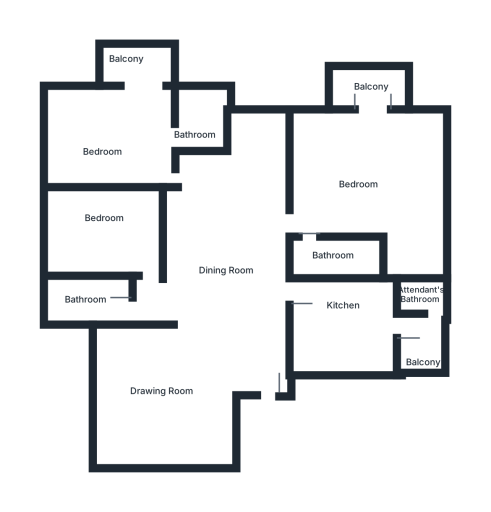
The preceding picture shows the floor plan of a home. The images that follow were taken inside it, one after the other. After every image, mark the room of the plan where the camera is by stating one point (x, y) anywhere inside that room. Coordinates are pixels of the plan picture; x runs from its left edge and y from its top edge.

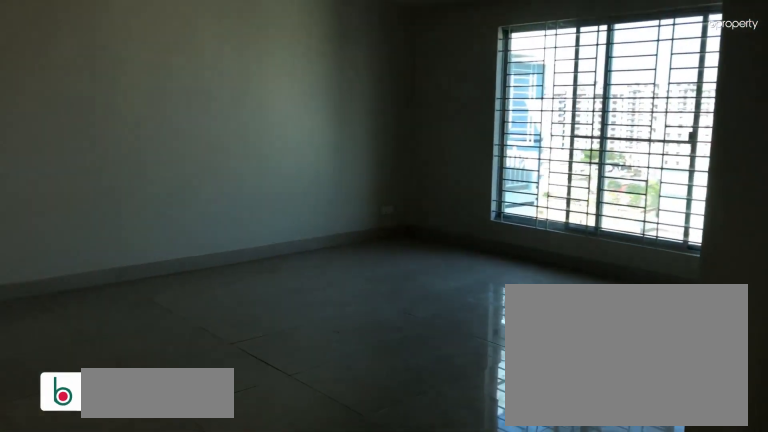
(215, 337)
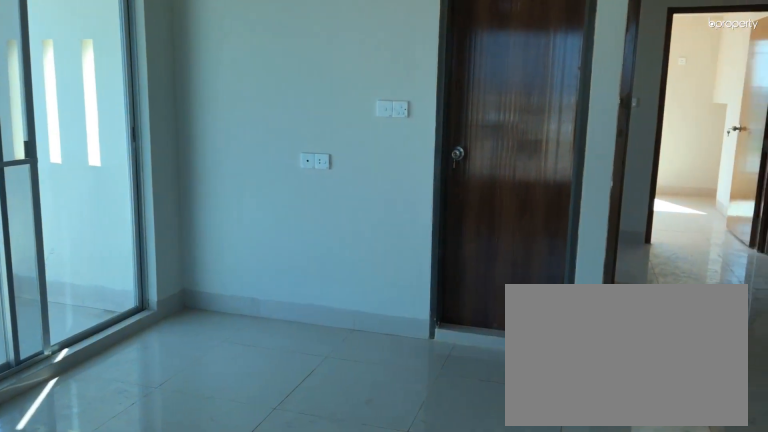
(117, 135)
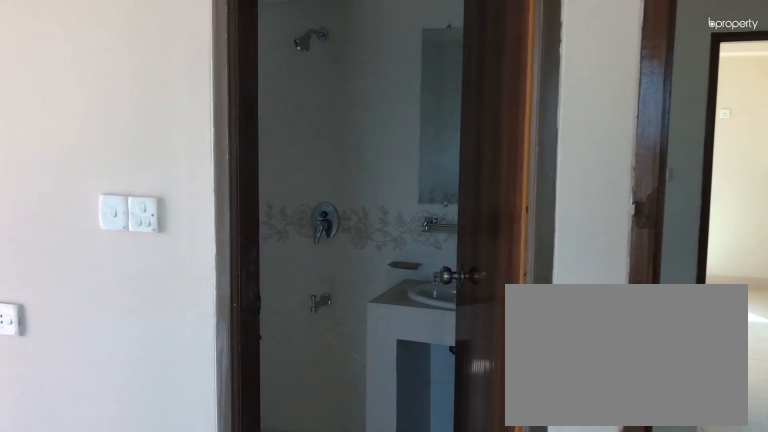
(163, 142)
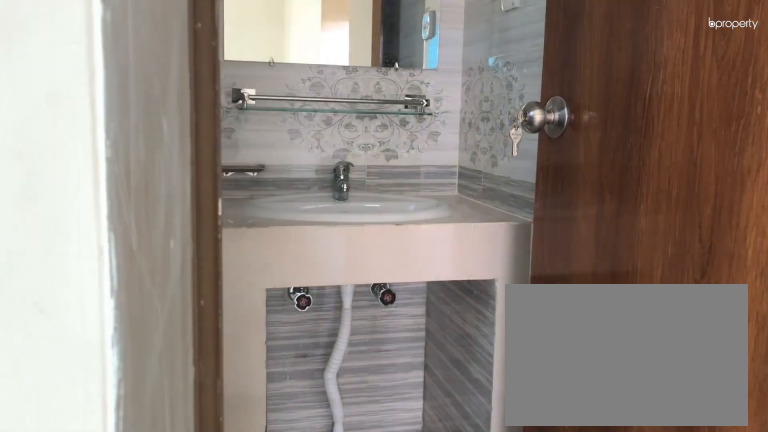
(312, 250)
